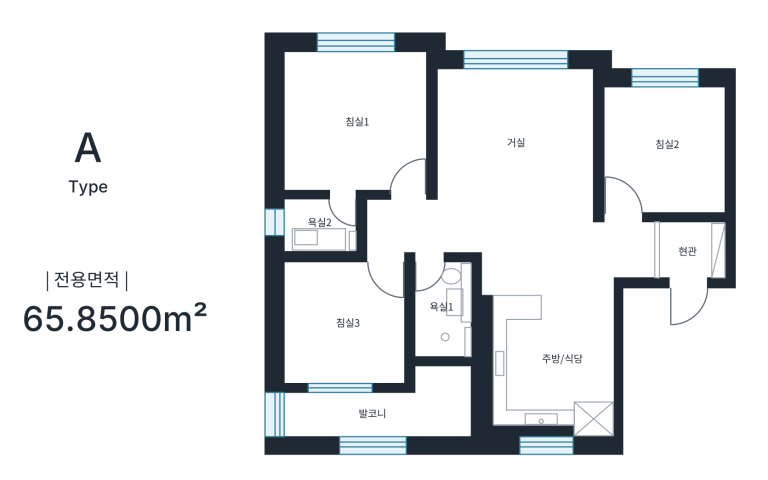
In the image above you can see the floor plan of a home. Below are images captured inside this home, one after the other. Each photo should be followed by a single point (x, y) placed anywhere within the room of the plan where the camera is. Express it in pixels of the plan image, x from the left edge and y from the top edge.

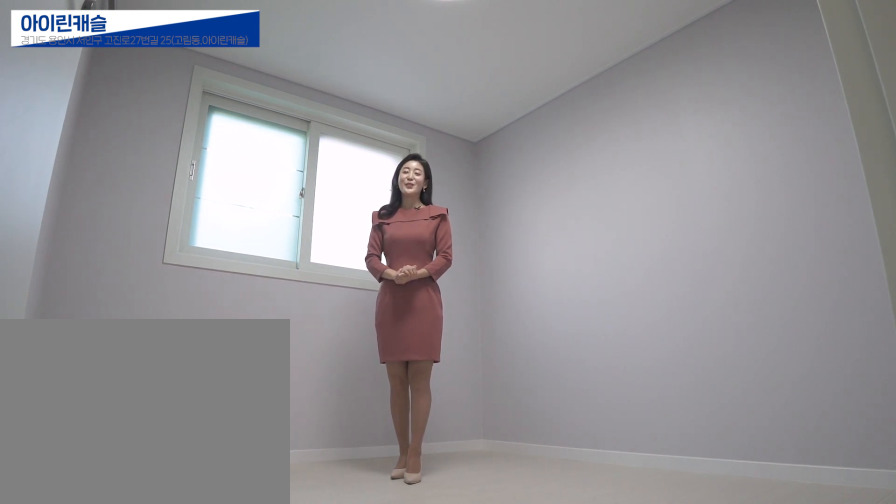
(668, 144)
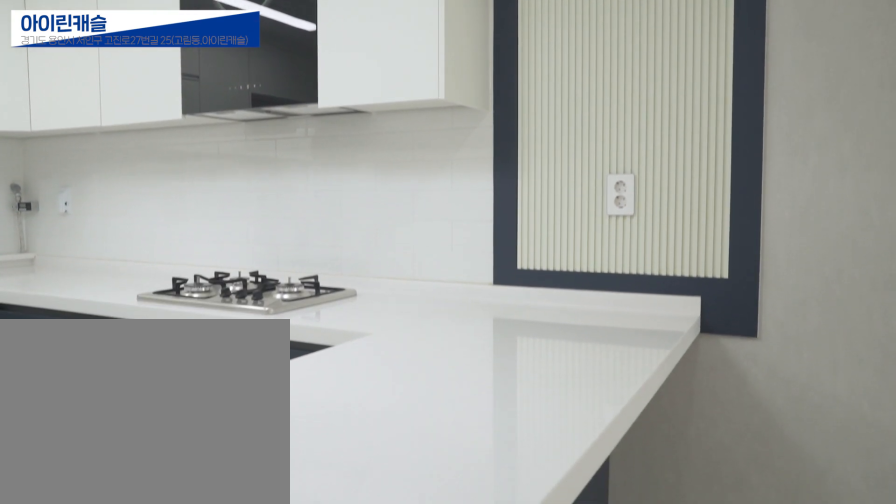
(552, 362)
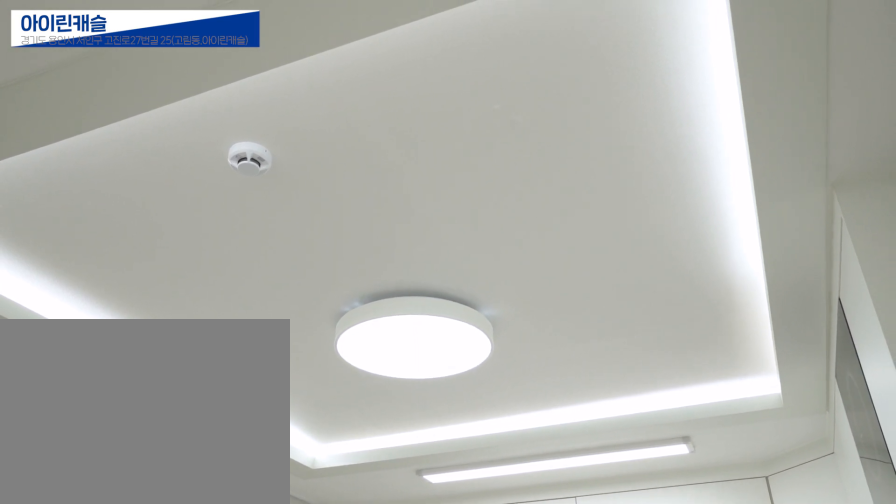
(552, 362)
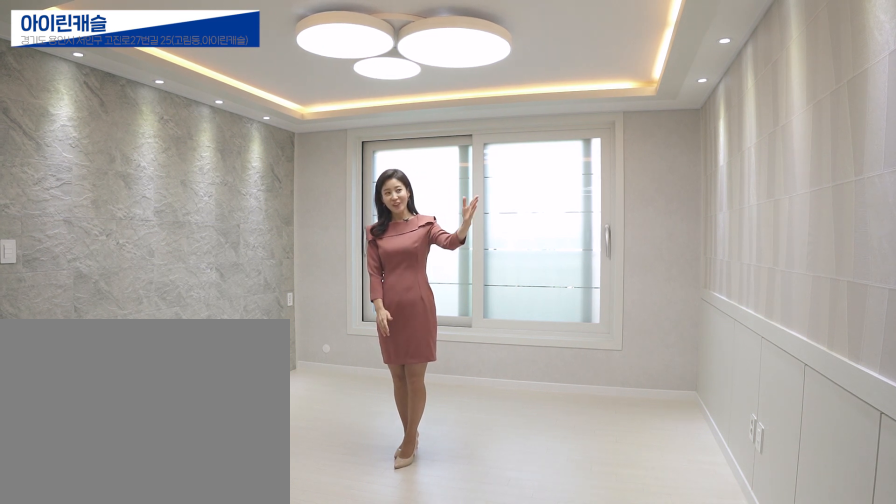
(519, 149)
